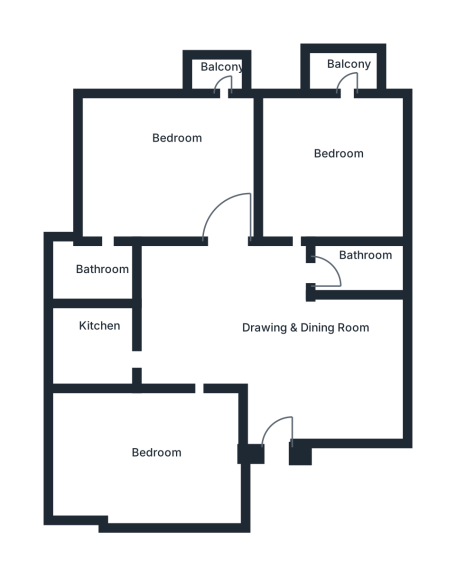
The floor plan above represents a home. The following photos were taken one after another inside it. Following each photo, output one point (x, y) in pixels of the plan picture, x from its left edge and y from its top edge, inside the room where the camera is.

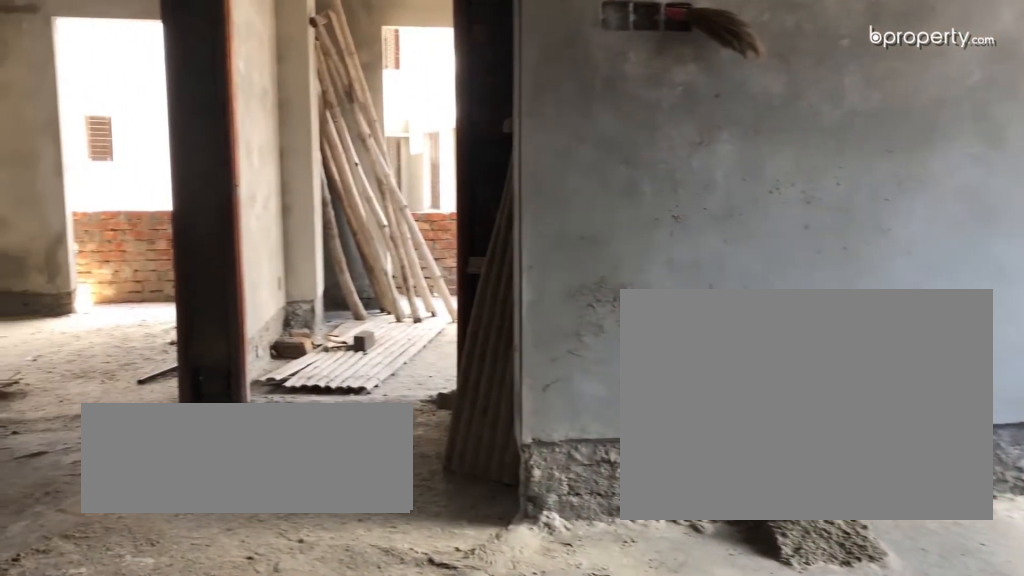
(263, 333)
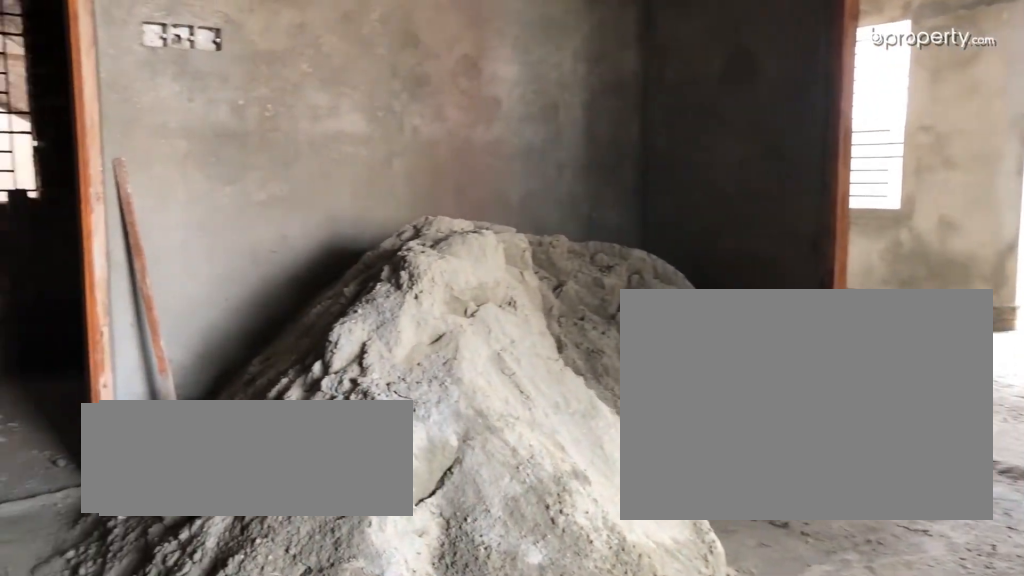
(263, 333)
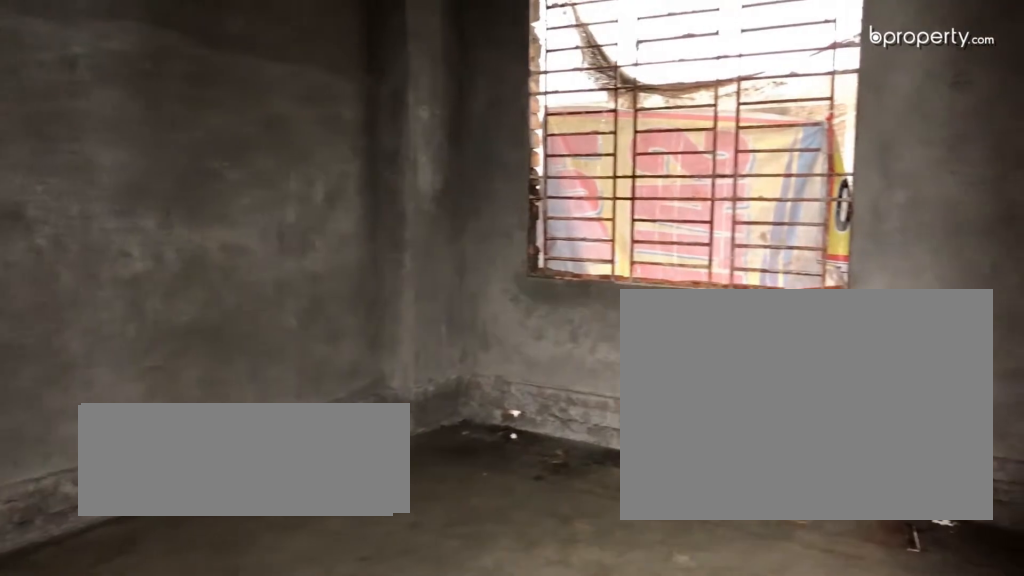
(165, 461)
